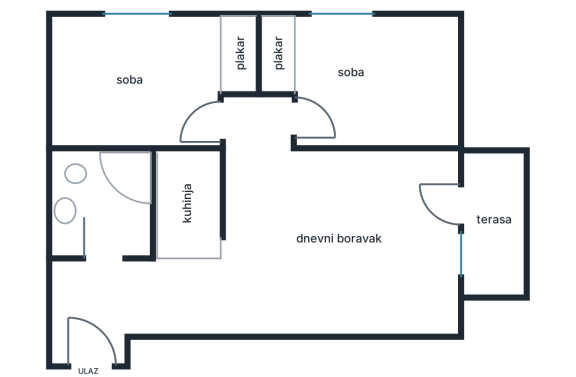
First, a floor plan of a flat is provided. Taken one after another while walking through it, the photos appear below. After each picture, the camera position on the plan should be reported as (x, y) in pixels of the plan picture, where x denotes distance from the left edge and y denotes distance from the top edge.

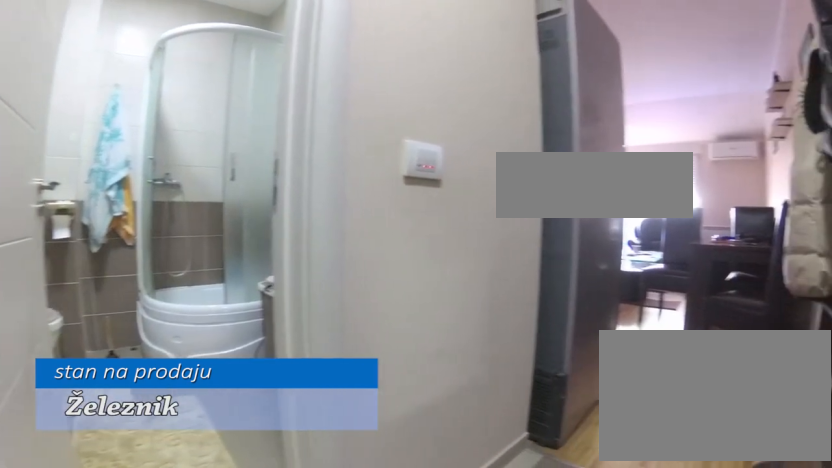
(73, 319)
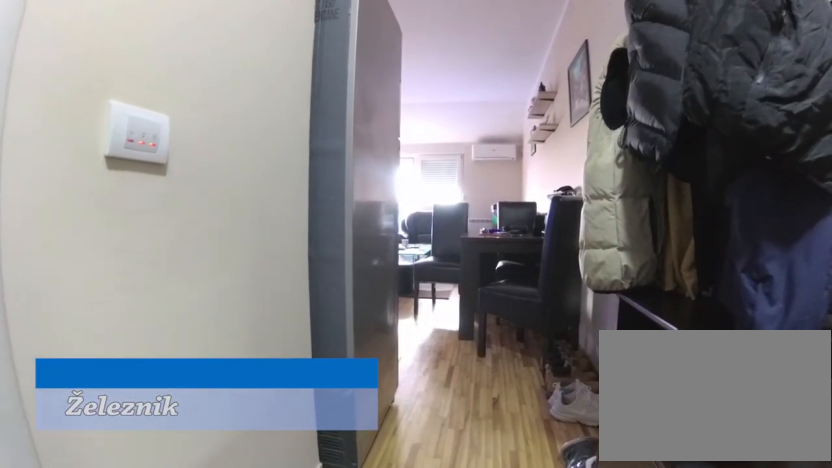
(84, 312)
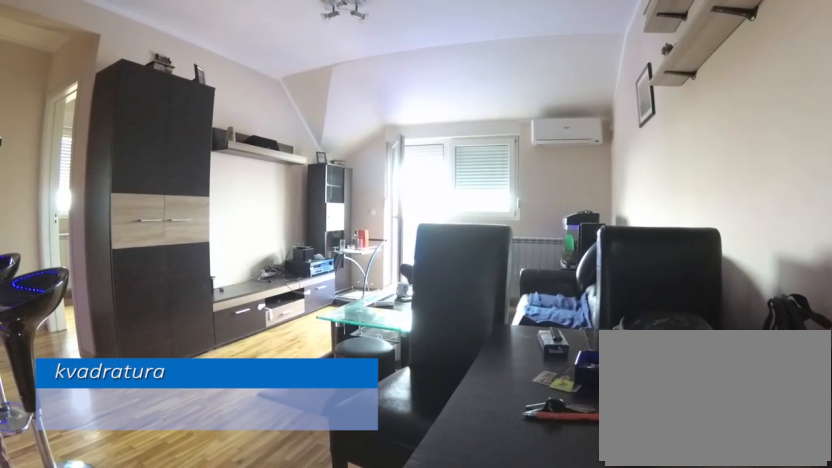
(205, 306)
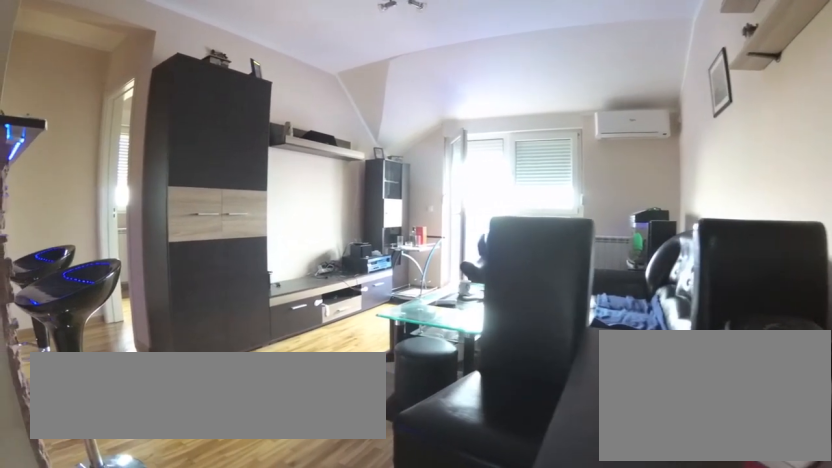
(210, 304)
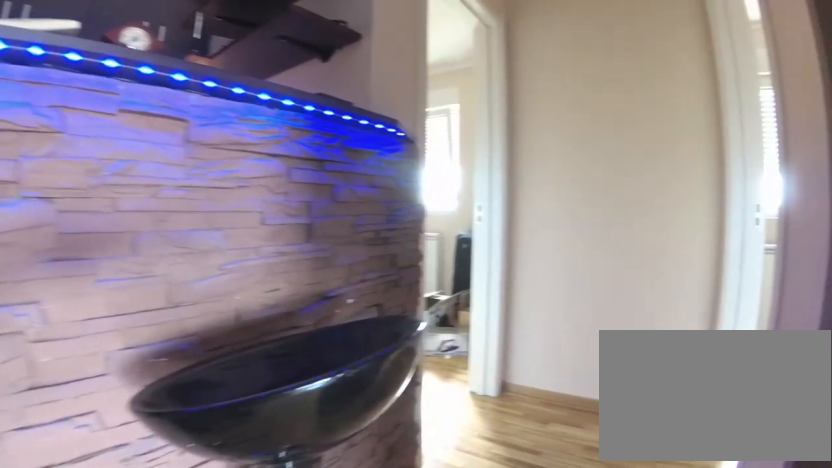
(270, 199)
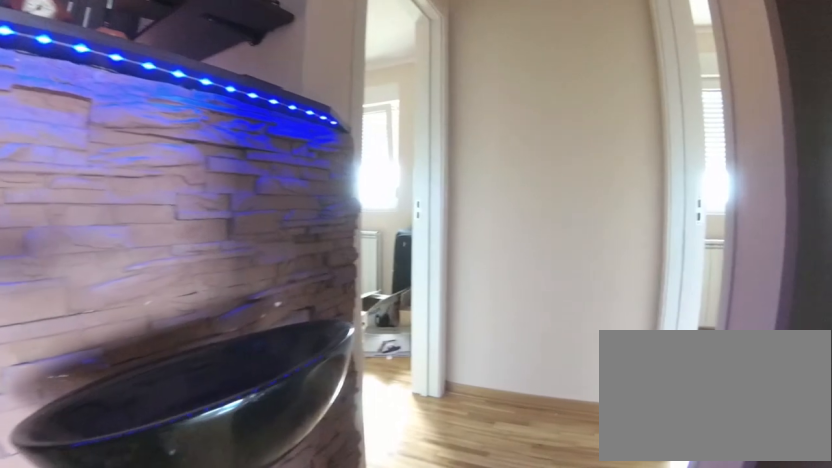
(265, 194)
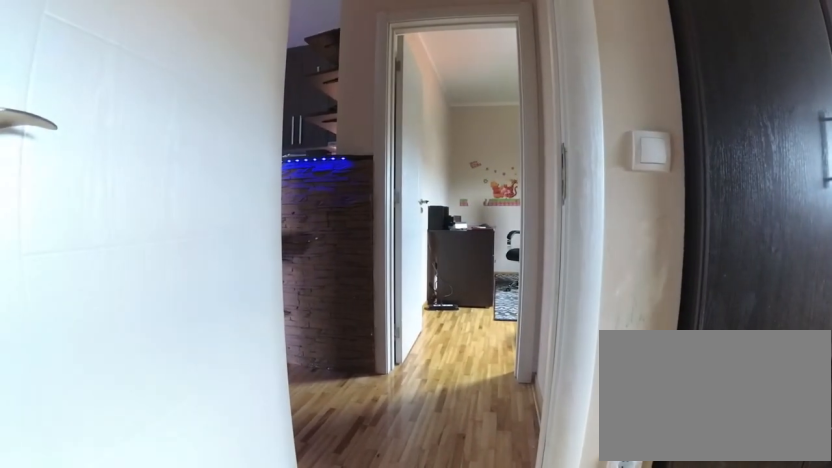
(378, 119)
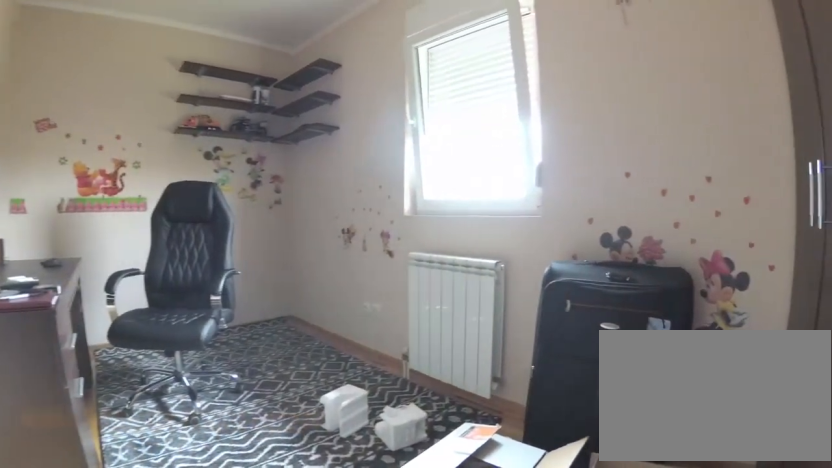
(231, 114)
